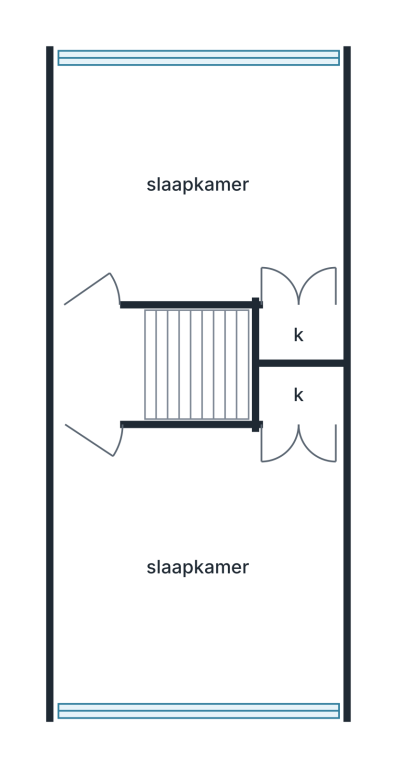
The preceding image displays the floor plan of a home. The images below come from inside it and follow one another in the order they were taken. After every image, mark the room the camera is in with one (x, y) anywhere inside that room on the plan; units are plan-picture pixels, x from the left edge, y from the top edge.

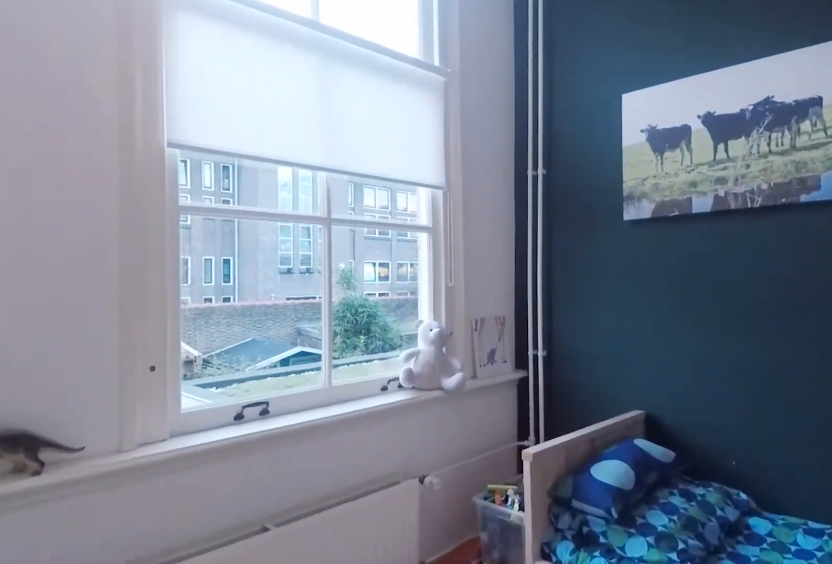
(297, 169)
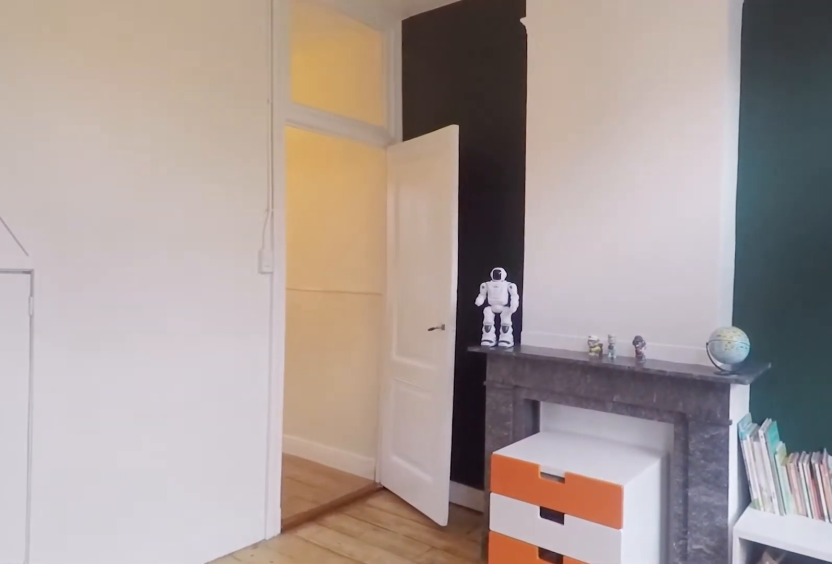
(297, 169)
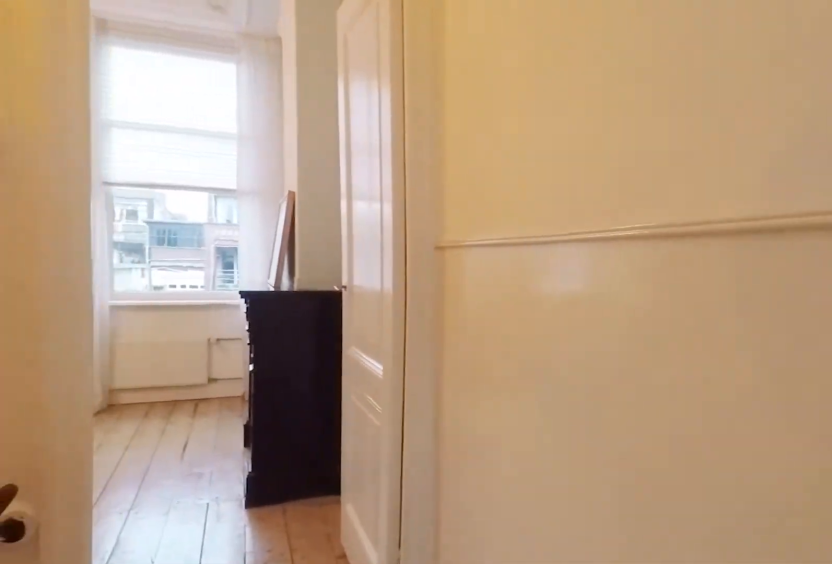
(99, 363)
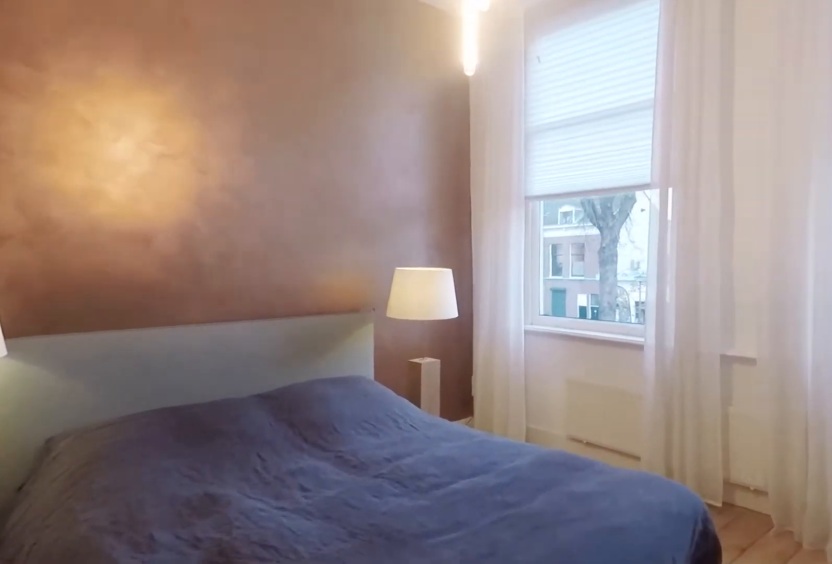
(217, 513)
